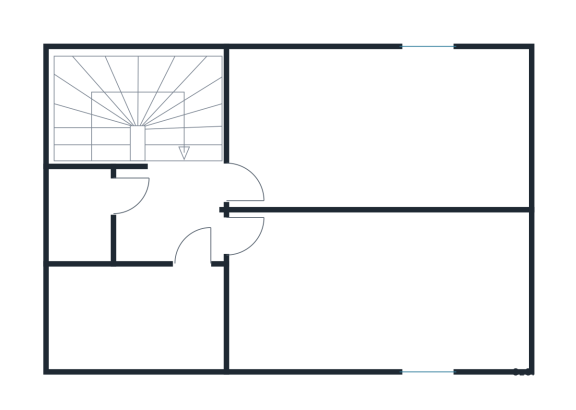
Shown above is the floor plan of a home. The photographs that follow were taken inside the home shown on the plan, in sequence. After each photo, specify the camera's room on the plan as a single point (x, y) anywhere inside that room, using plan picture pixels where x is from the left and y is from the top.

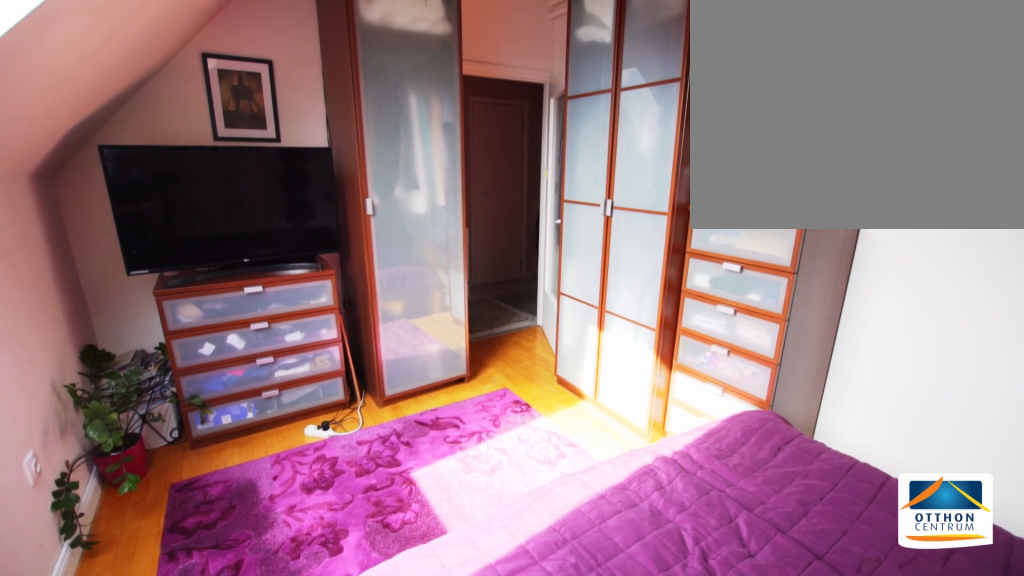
(384, 313)
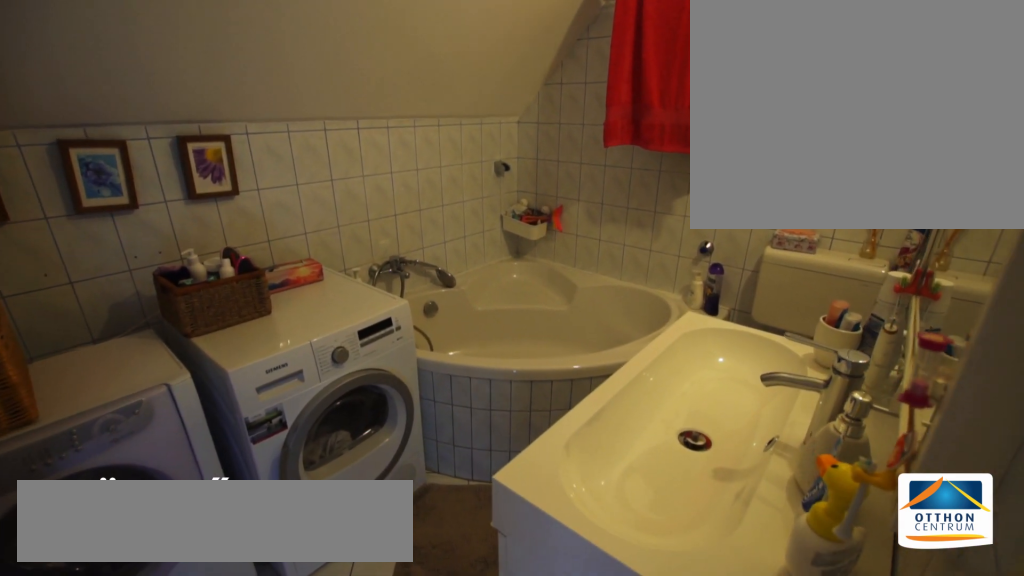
(129, 313)
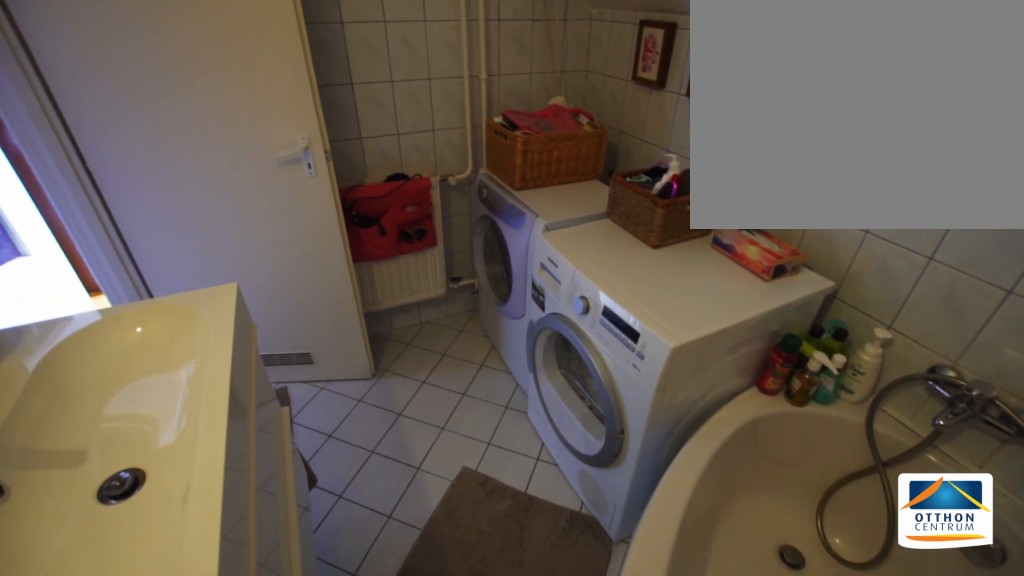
(129, 313)
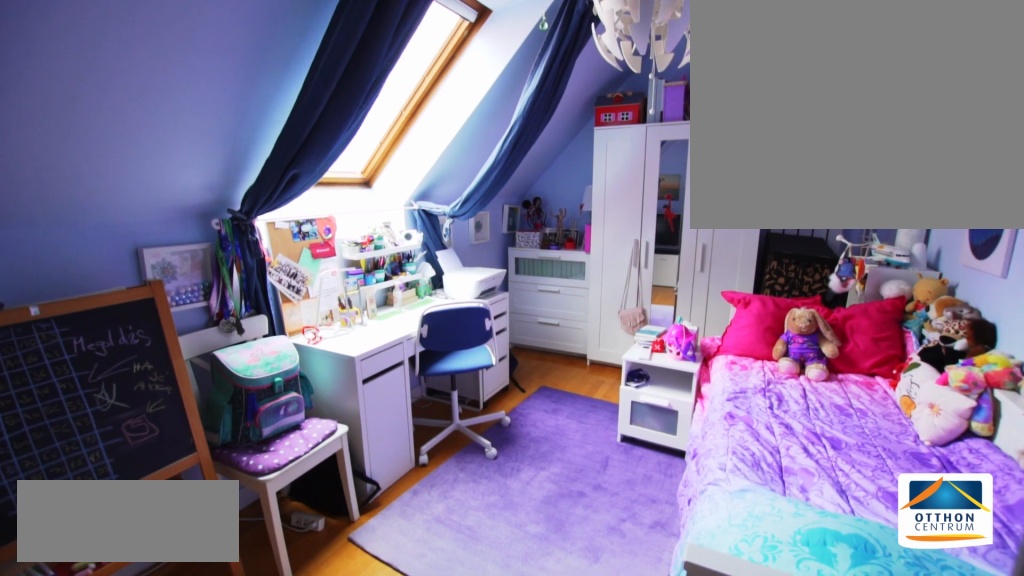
(382, 133)
